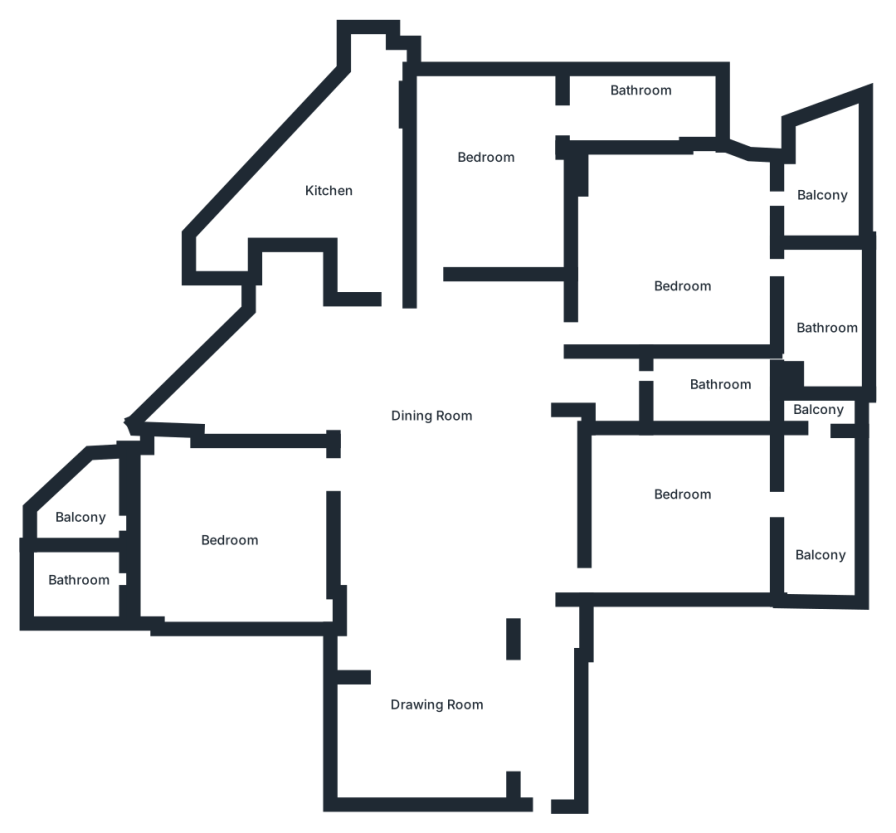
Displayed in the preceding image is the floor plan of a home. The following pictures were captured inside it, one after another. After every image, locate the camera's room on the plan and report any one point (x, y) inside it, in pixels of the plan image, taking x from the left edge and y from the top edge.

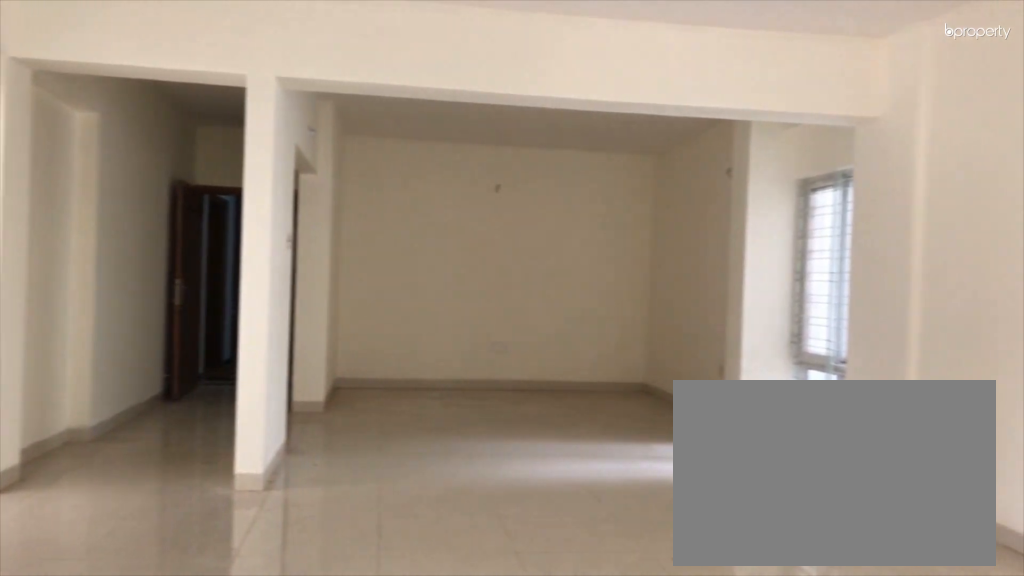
(448, 523)
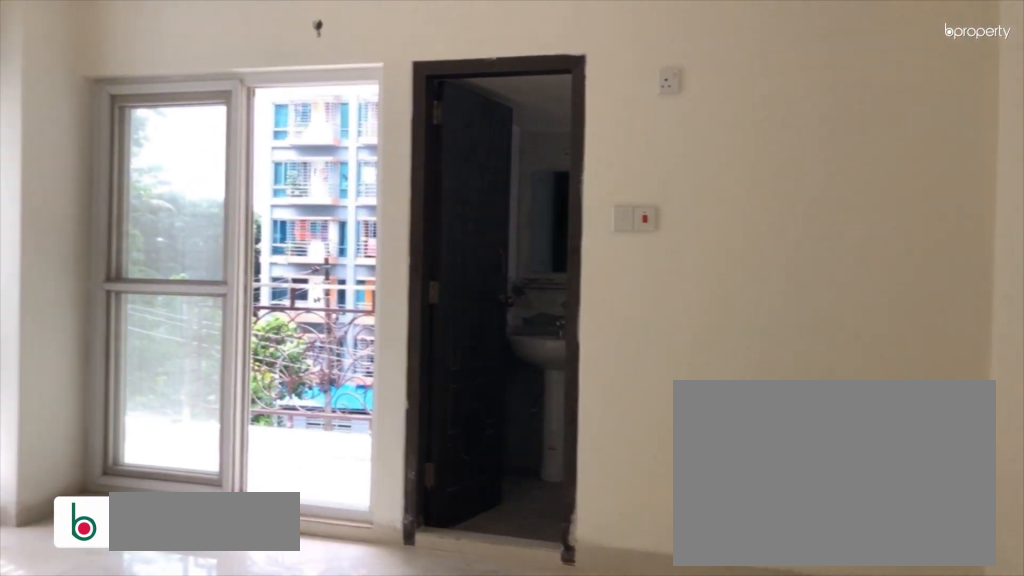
(672, 292)
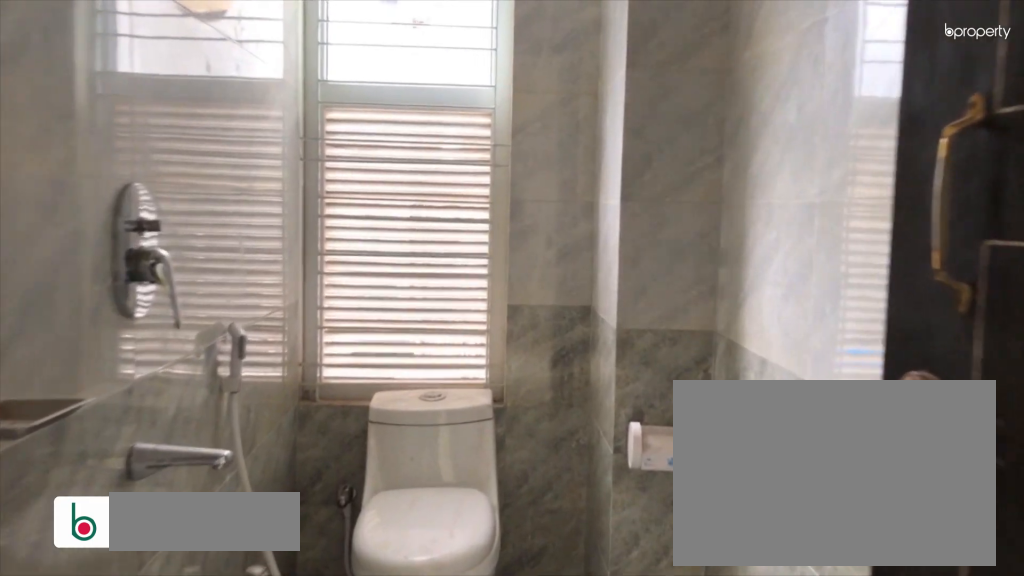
(626, 114)
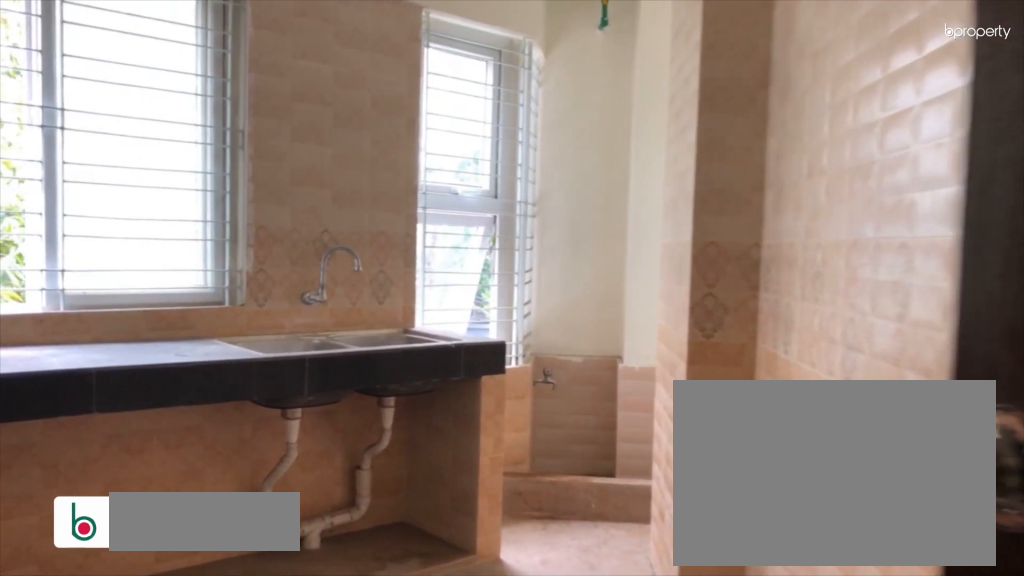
(334, 195)
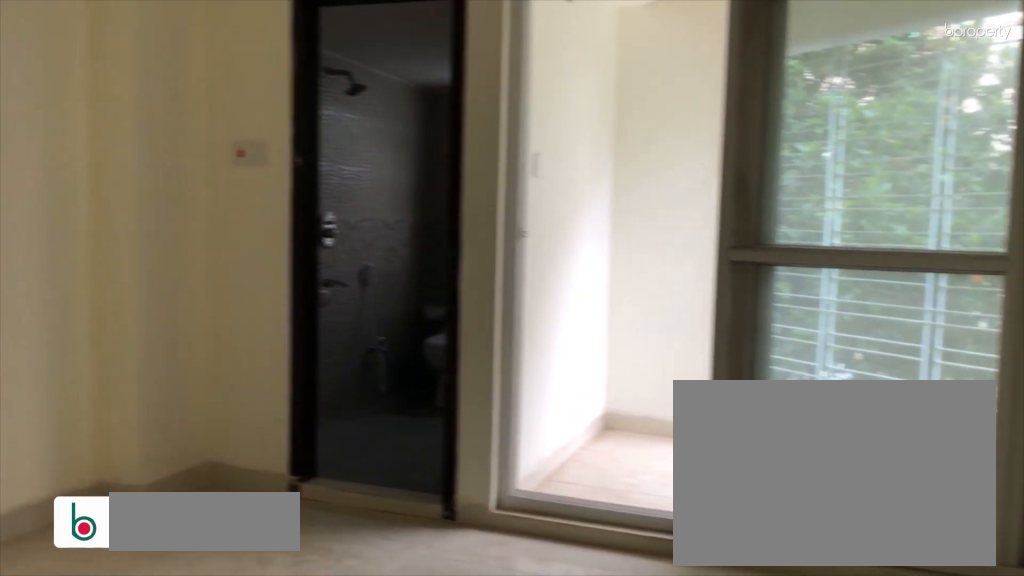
(224, 539)
